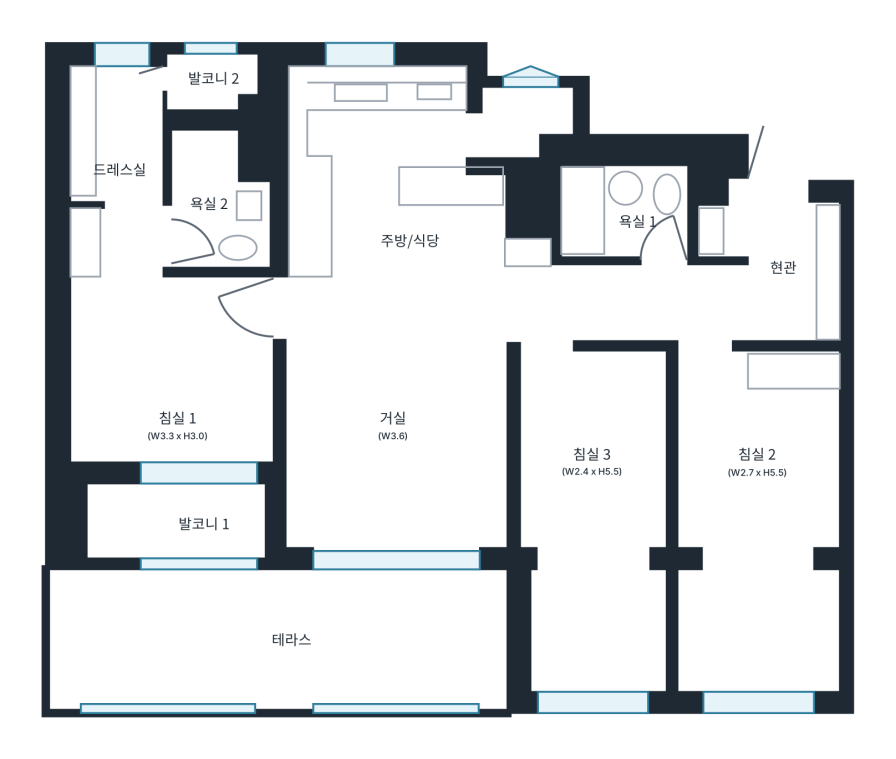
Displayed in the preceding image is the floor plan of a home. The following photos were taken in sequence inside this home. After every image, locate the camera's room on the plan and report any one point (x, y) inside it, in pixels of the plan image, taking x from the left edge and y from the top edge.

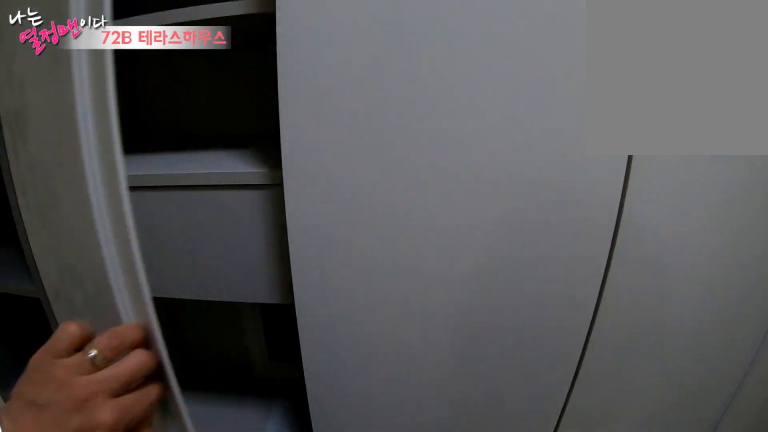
(788, 267)
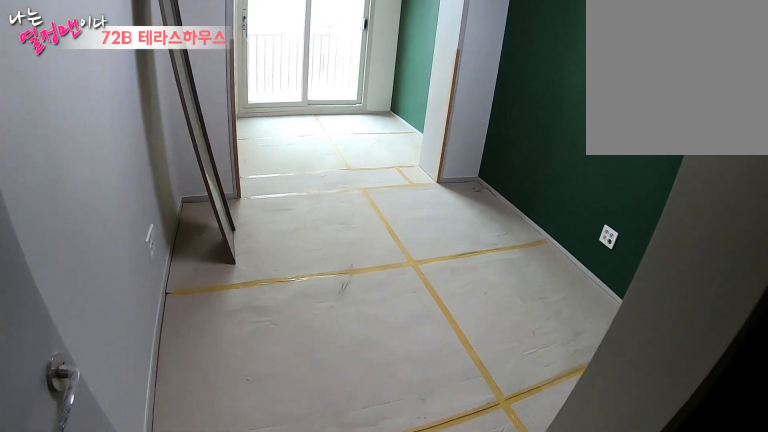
(759, 477)
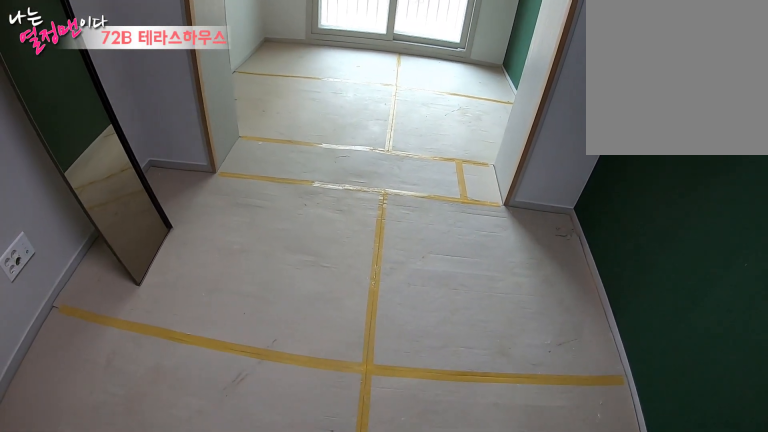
(759, 477)
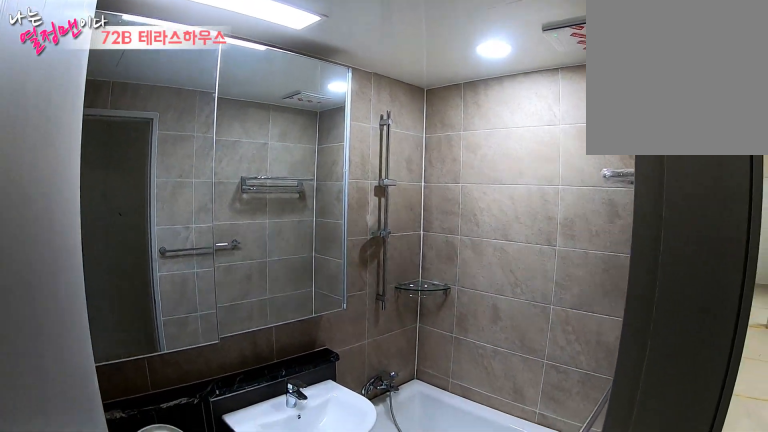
(630, 214)
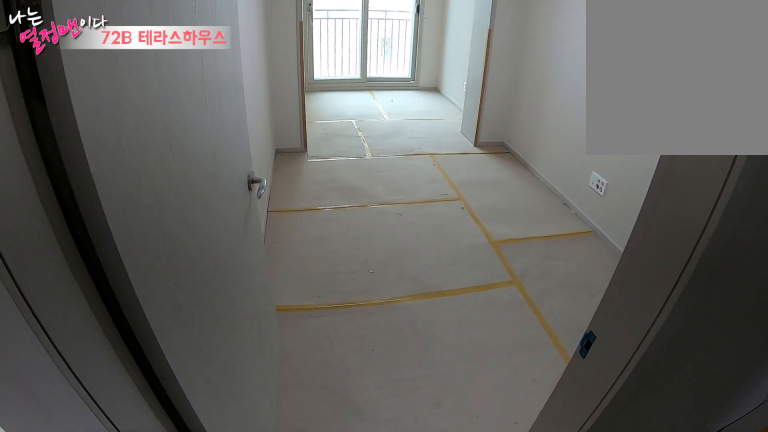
(595, 470)
